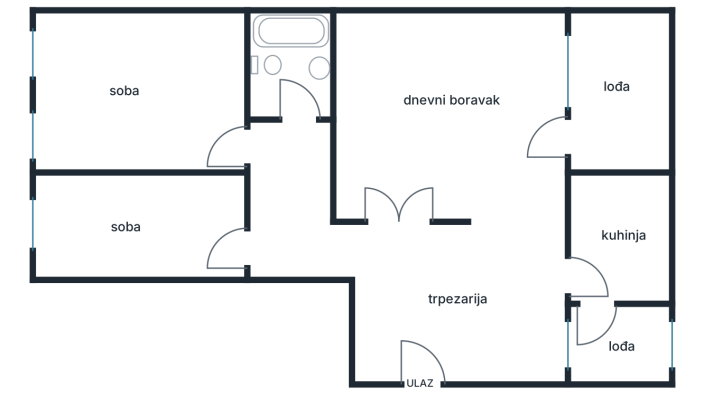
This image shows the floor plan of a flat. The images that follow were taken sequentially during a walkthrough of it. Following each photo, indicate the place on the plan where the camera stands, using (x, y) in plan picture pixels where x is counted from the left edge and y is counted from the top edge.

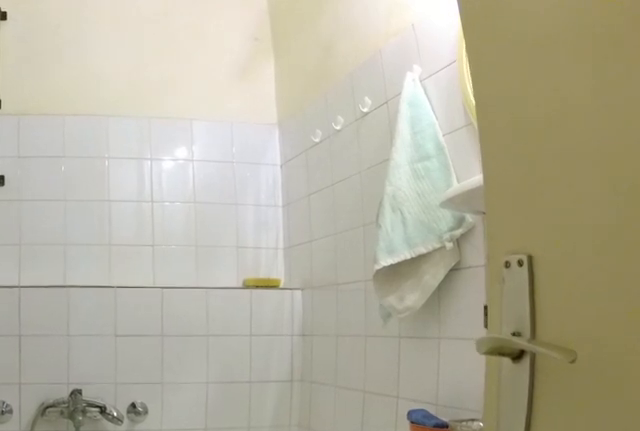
(290, 118)
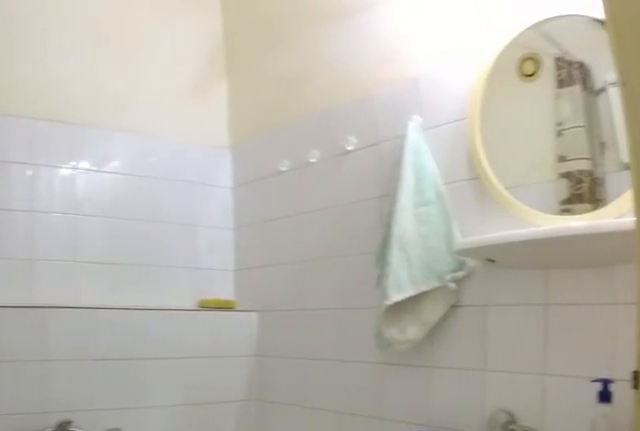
(287, 99)
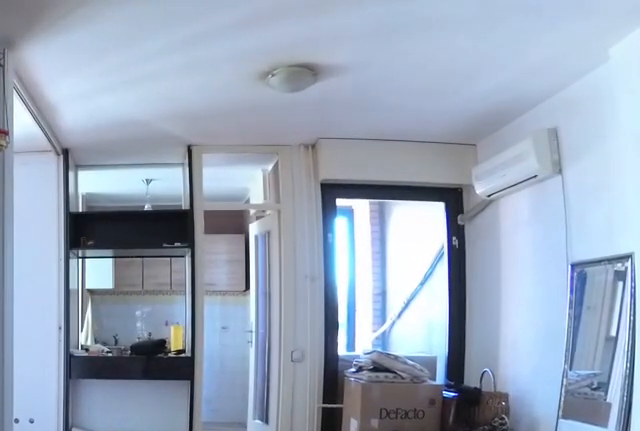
(330, 249)
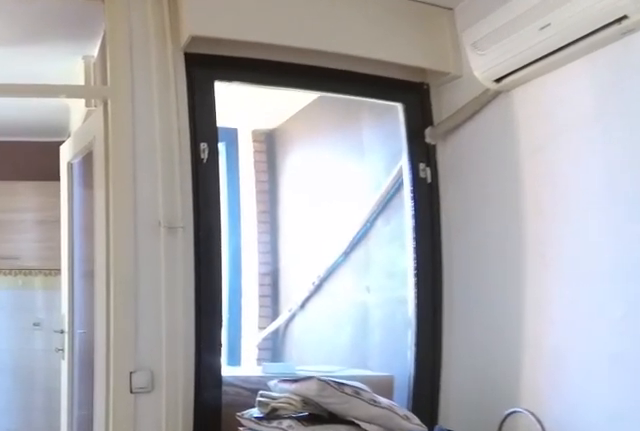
(457, 261)
